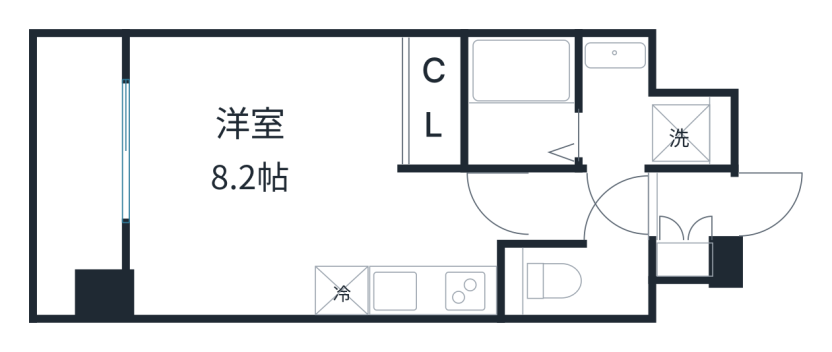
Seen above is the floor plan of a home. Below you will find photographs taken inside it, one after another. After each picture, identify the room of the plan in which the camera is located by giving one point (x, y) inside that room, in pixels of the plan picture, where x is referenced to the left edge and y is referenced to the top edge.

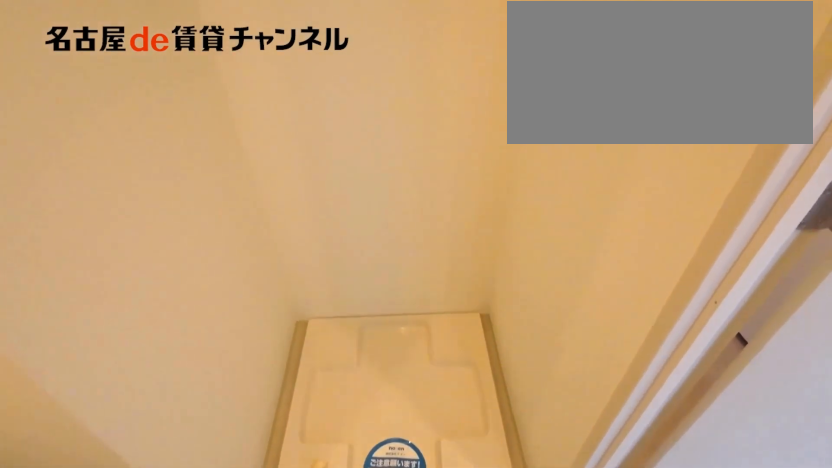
(644, 112)
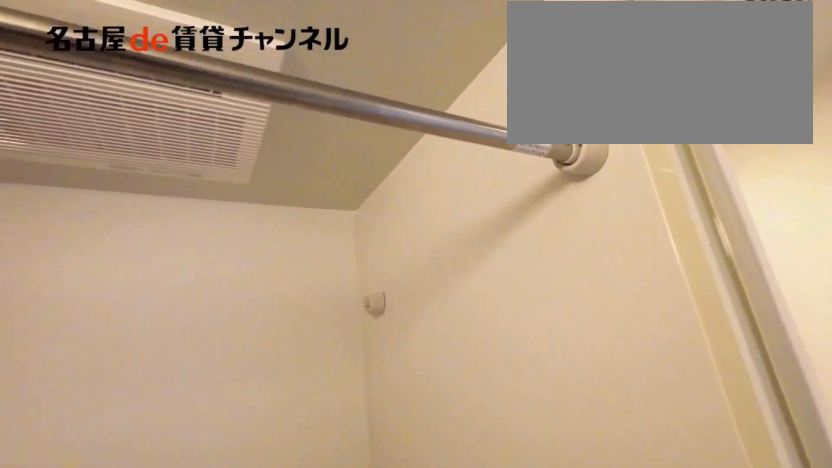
(521, 100)
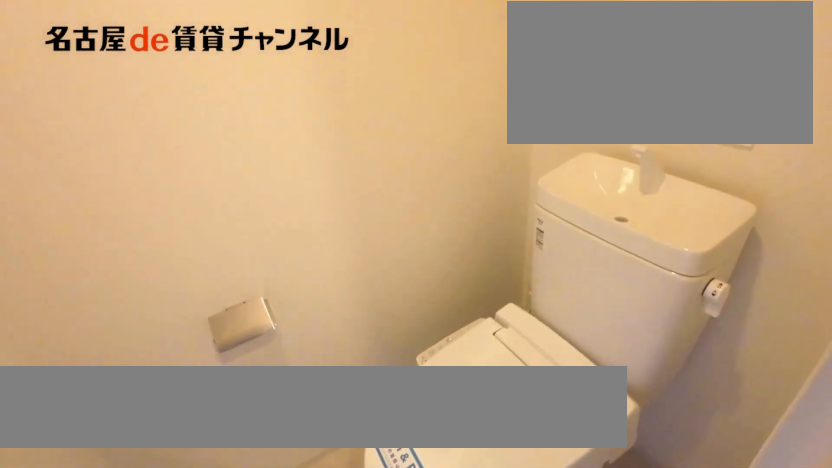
(577, 281)
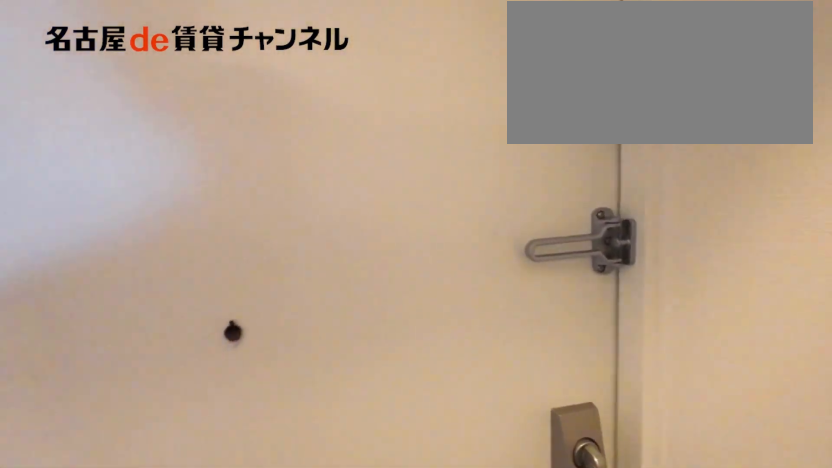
(693, 207)
